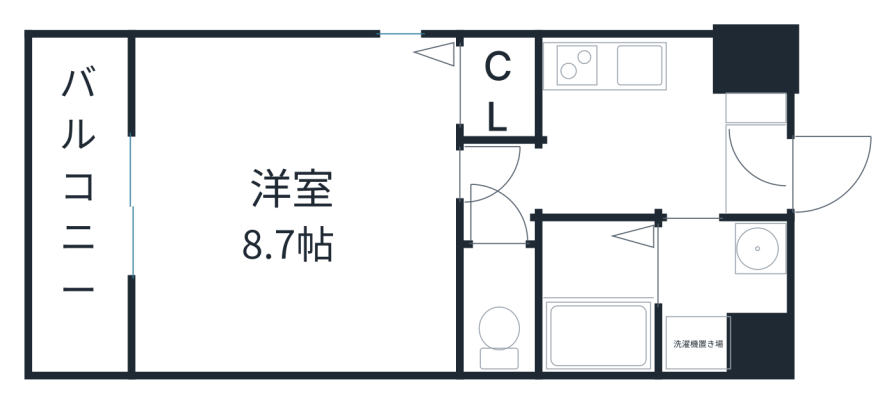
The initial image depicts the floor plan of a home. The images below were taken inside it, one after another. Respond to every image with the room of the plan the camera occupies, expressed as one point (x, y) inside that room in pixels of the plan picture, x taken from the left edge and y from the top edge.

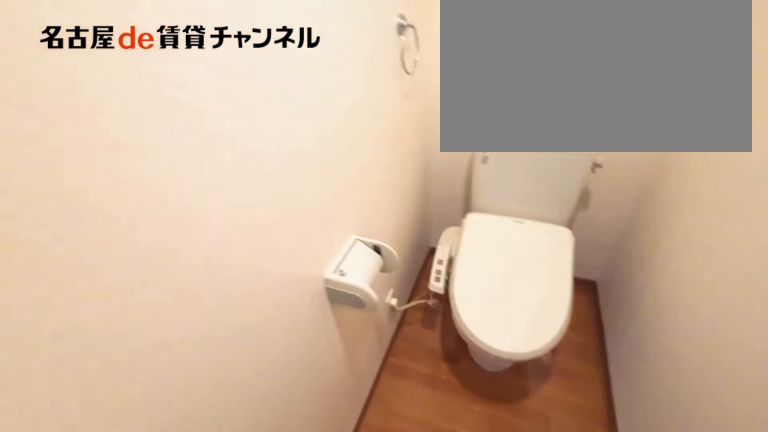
(500, 309)
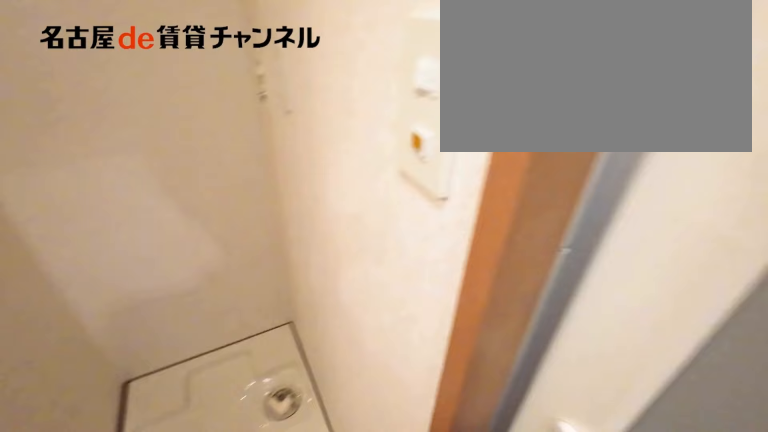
(724, 295)
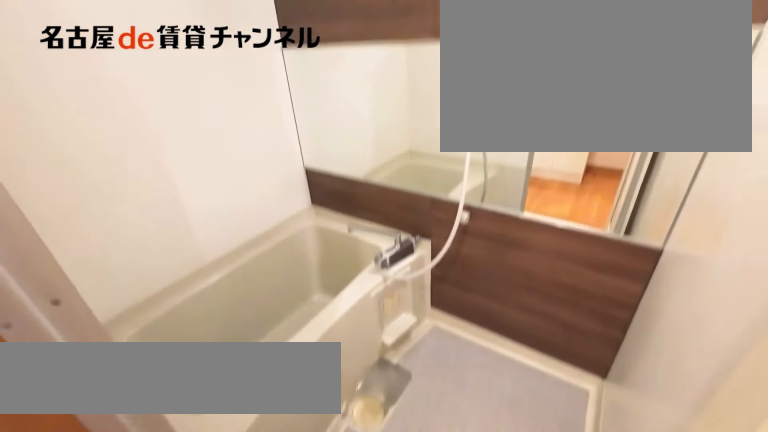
(593, 293)
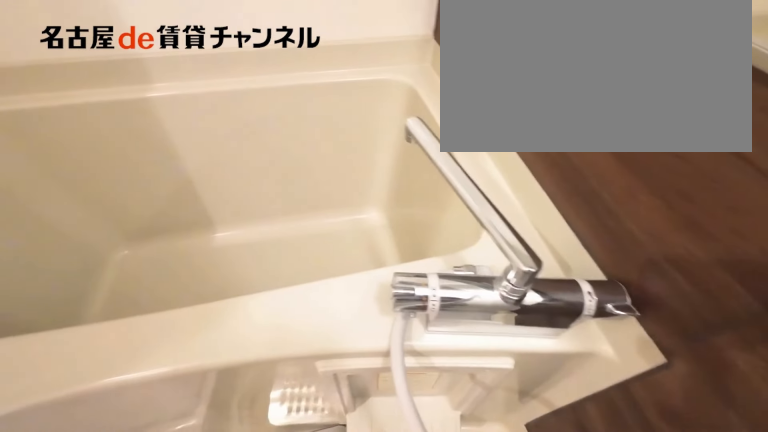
(593, 293)
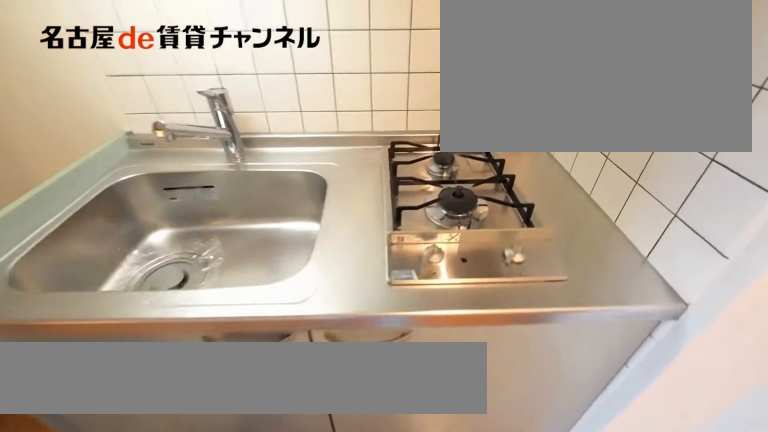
(625, 65)
